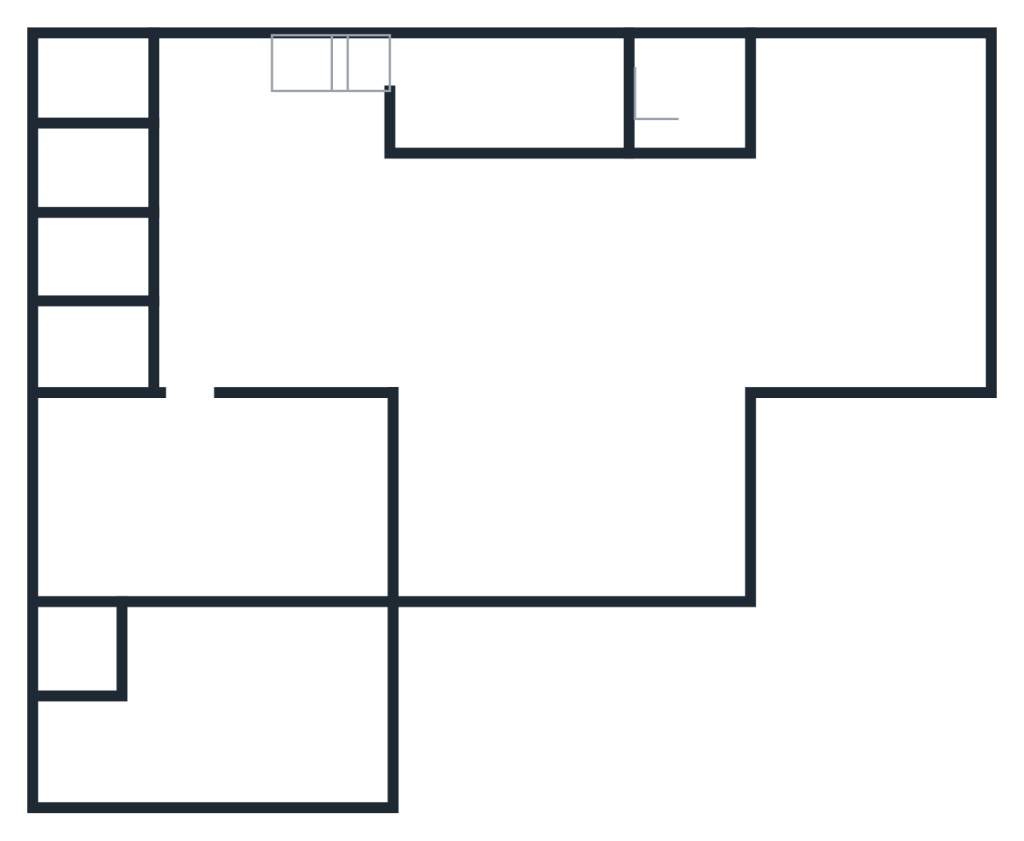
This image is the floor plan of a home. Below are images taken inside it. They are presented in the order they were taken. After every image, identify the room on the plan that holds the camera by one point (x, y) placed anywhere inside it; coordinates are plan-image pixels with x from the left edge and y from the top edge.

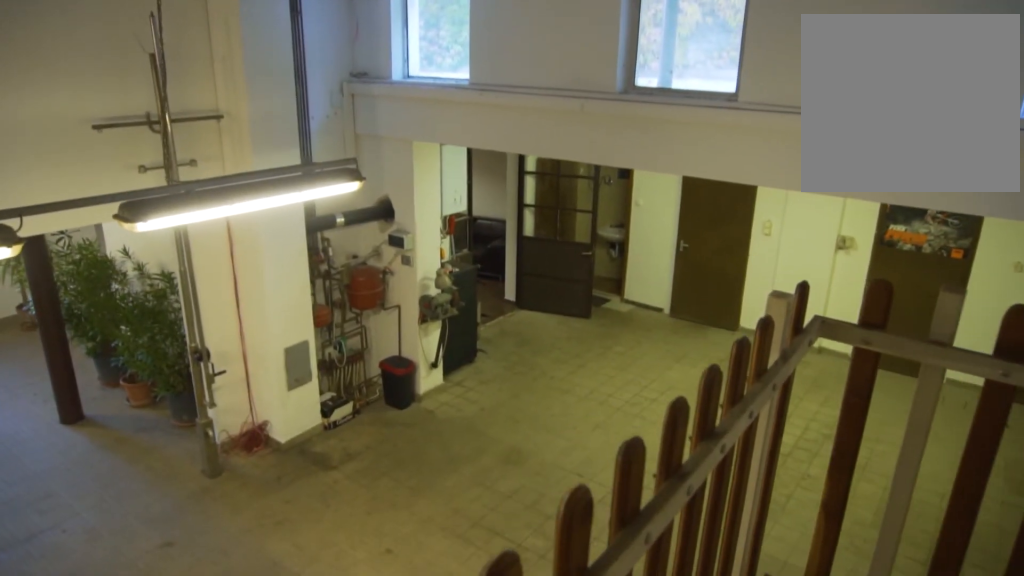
(520, 90)
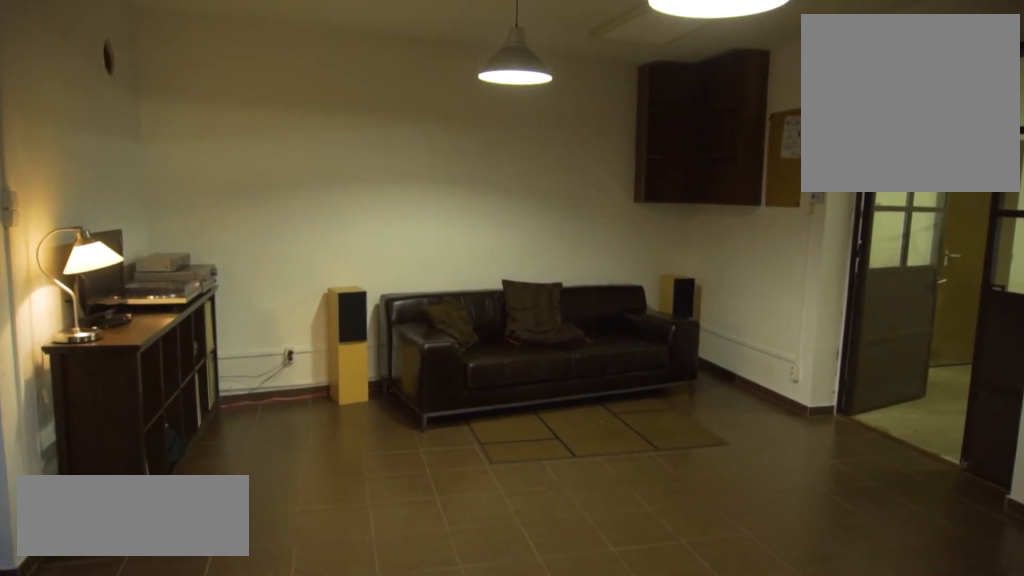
(221, 478)
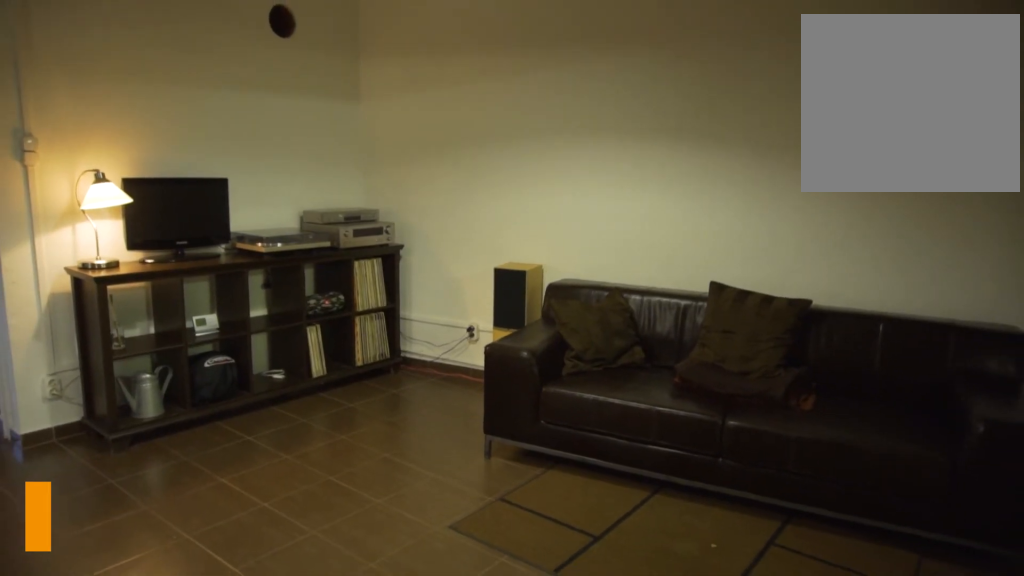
(221, 479)
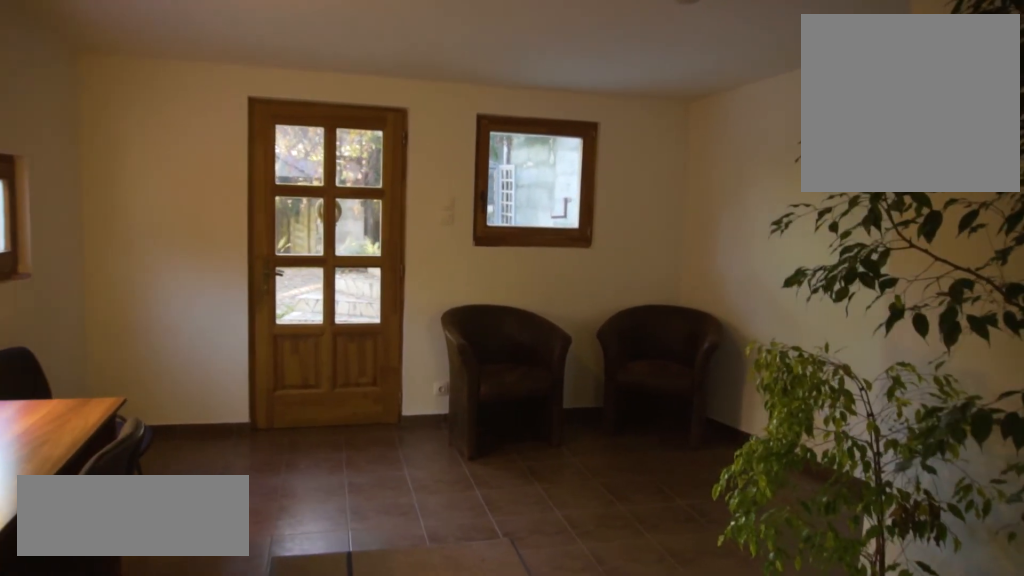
(216, 708)
